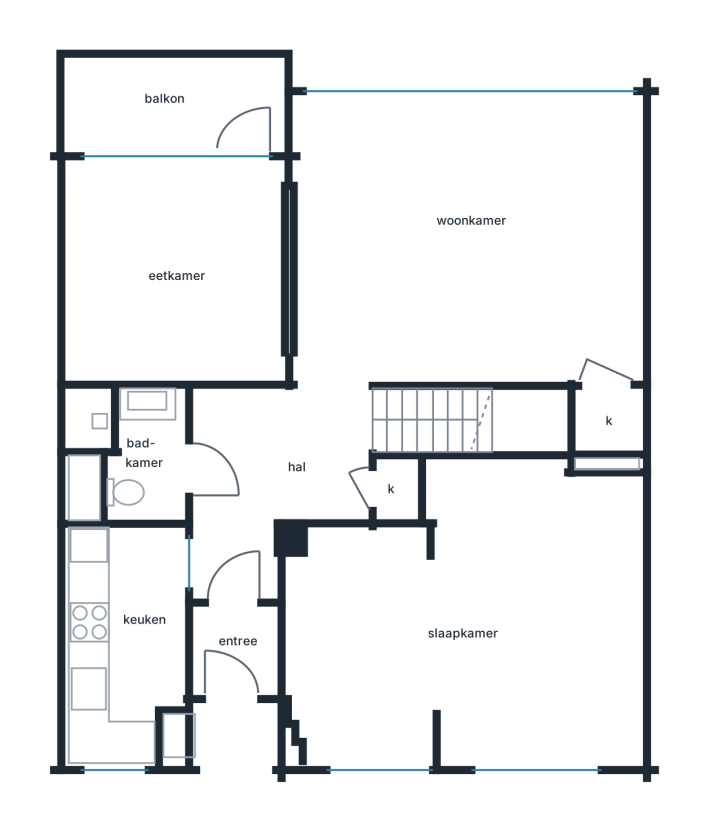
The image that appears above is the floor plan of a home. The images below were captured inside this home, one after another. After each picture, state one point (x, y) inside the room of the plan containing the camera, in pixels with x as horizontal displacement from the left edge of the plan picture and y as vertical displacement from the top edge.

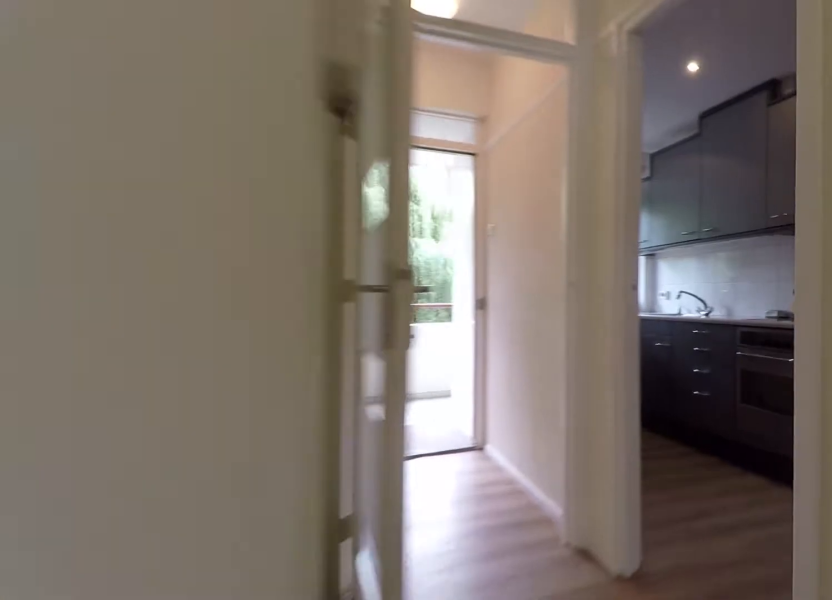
(265, 510)
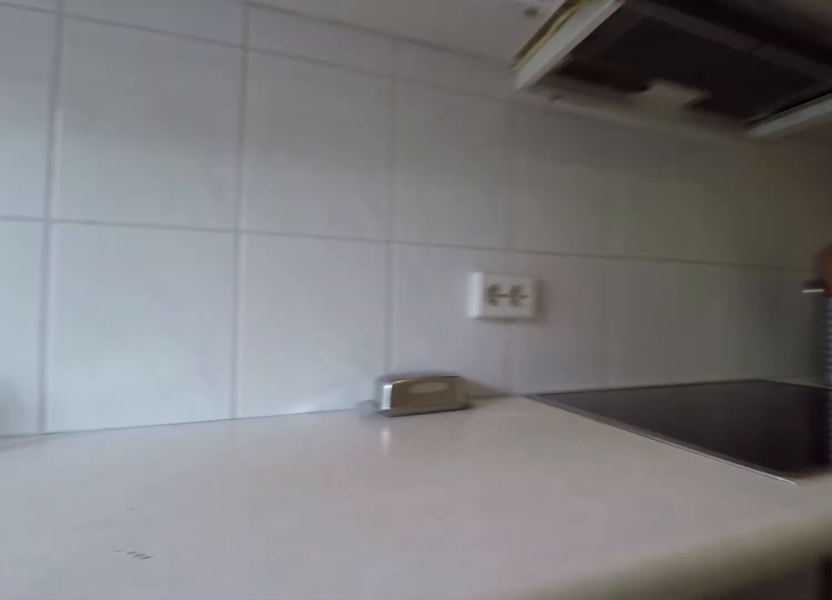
(123, 640)
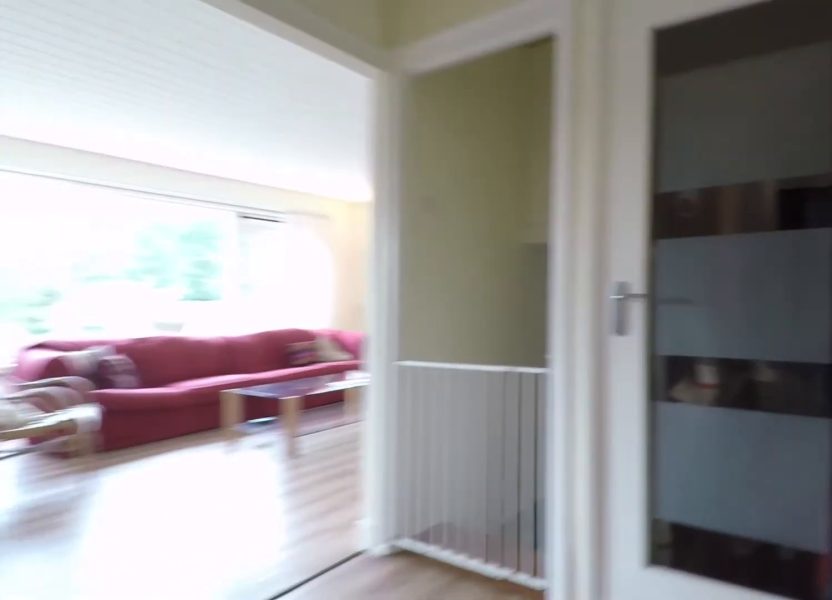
(265, 510)
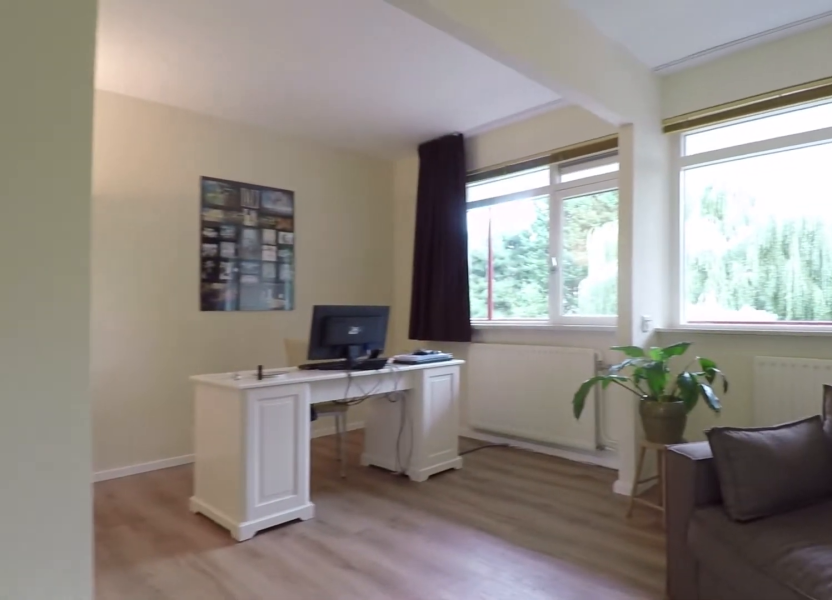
(472, 623)
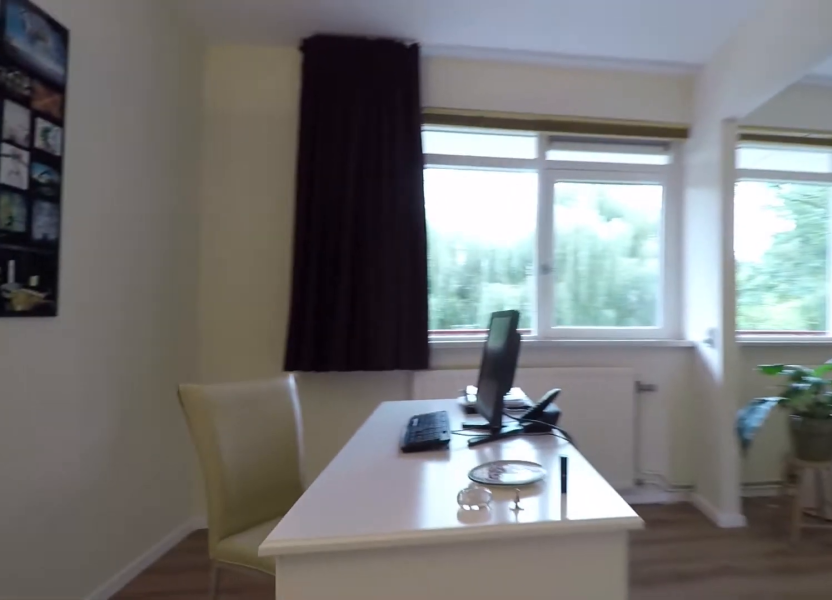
(472, 623)
